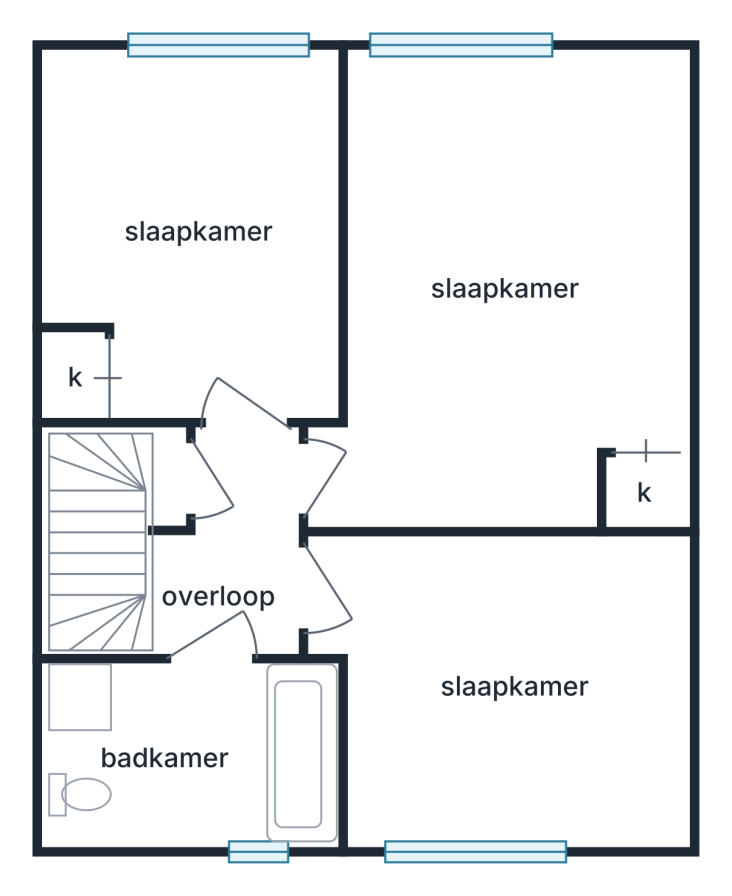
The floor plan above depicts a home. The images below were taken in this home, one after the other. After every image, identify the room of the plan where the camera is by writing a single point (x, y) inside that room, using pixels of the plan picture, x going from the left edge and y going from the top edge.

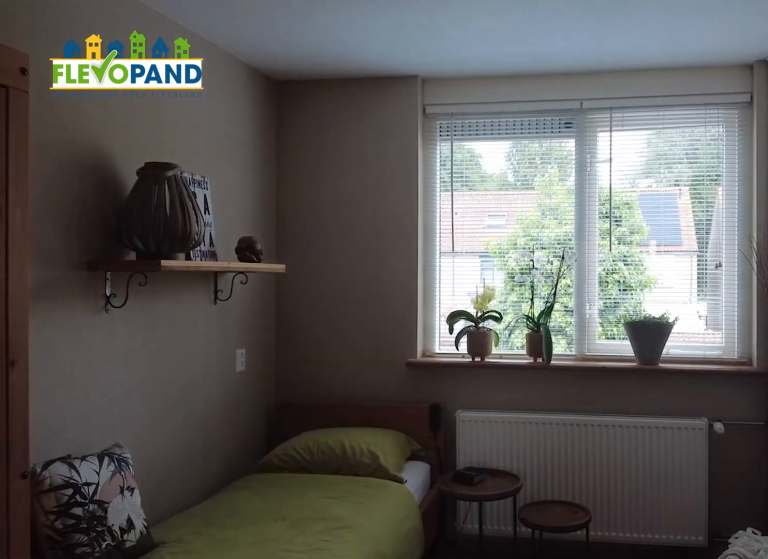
(190, 161)
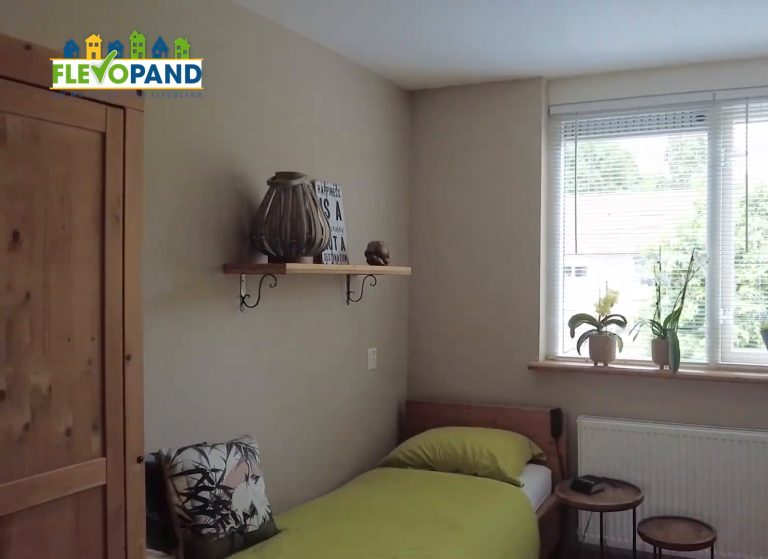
(190, 161)
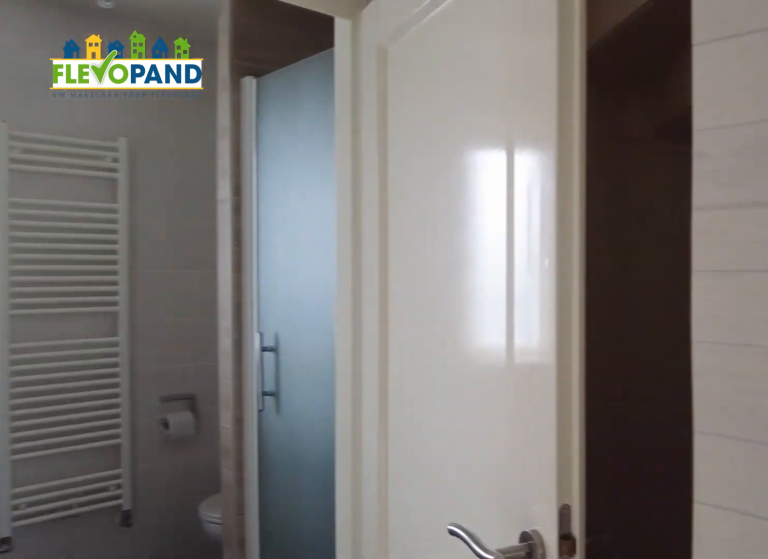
(235, 553)
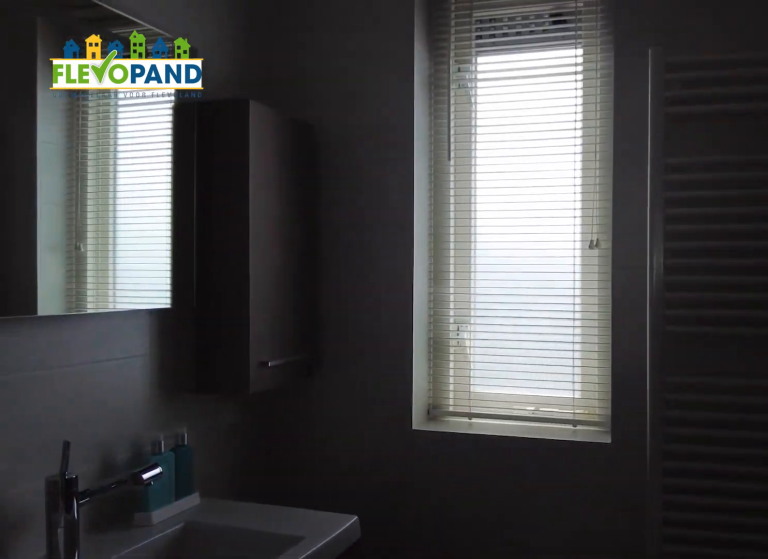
(299, 752)
